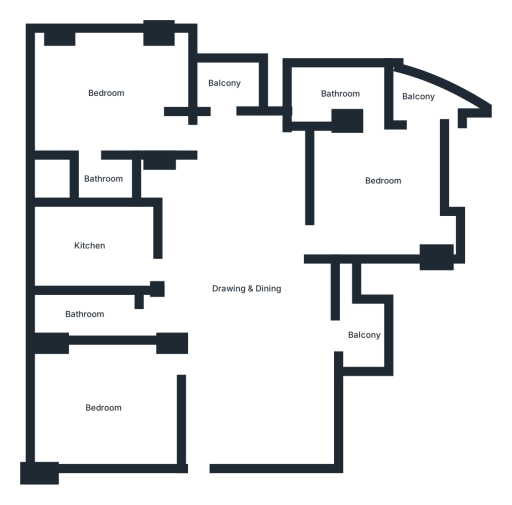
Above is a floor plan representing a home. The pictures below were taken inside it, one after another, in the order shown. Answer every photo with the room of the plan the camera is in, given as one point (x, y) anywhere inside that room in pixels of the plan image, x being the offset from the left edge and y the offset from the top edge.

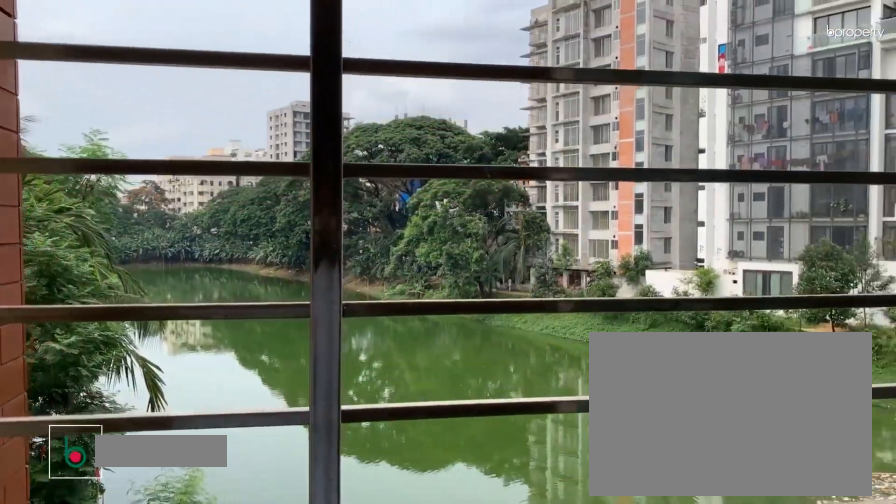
(231, 80)
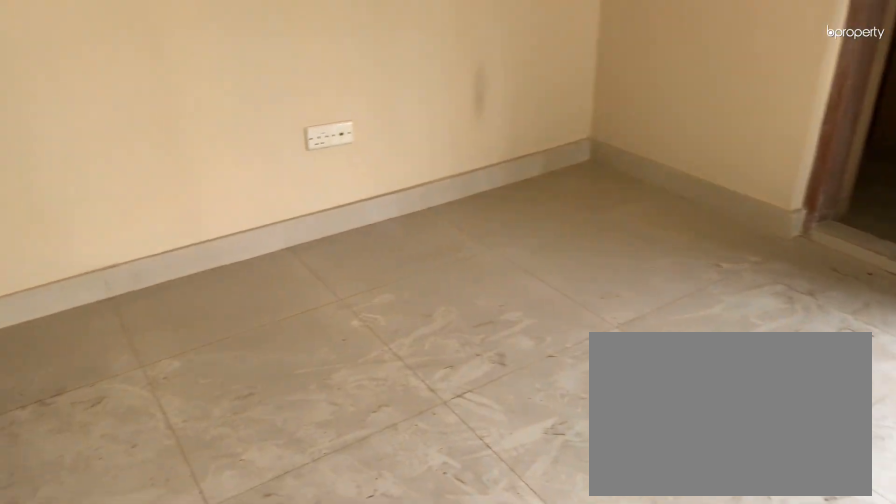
(382, 183)
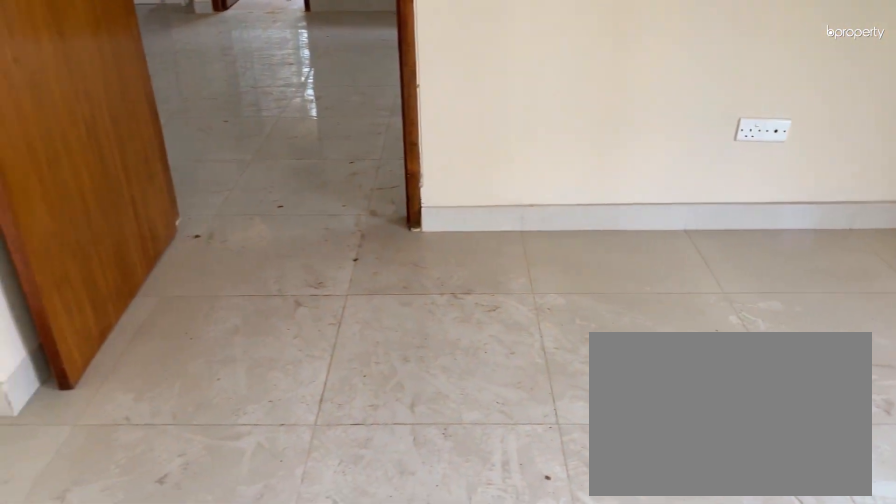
(382, 183)
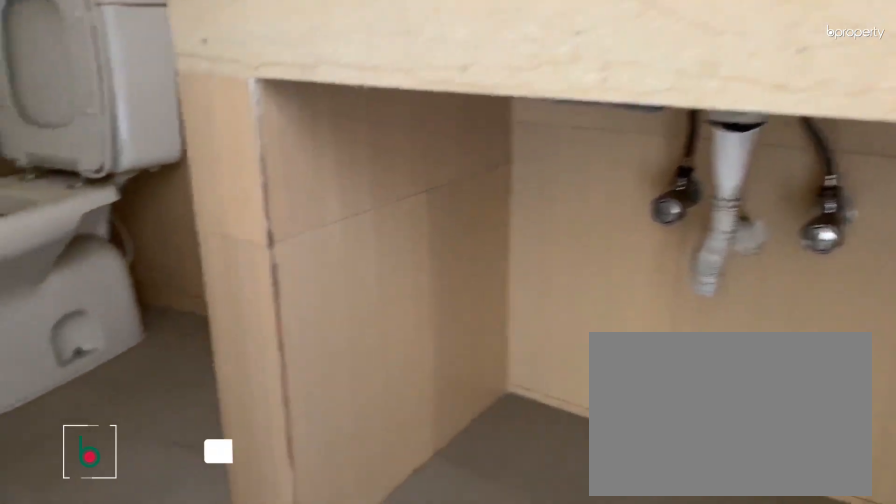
(340, 93)
